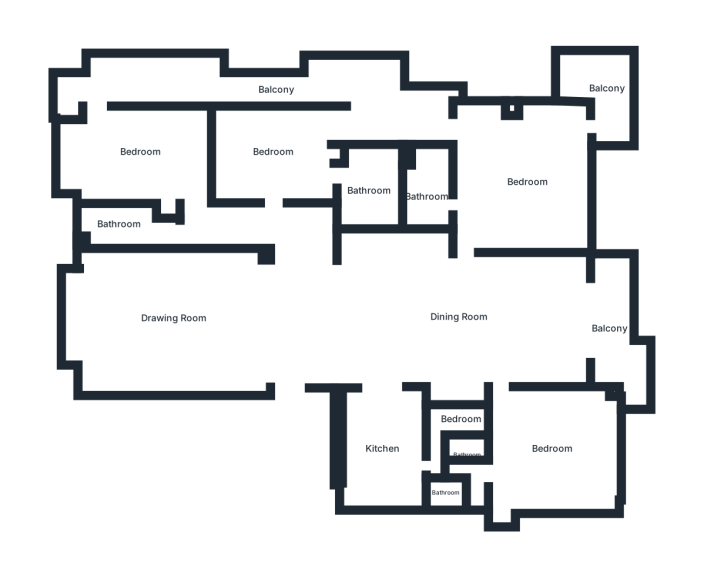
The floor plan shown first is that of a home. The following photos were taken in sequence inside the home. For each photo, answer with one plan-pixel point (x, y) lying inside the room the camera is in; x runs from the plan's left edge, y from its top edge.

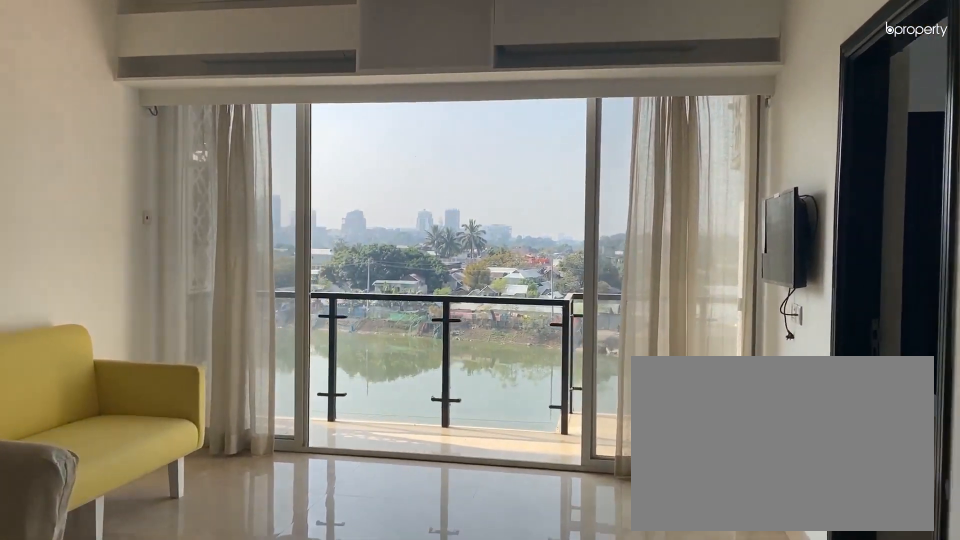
(456, 317)
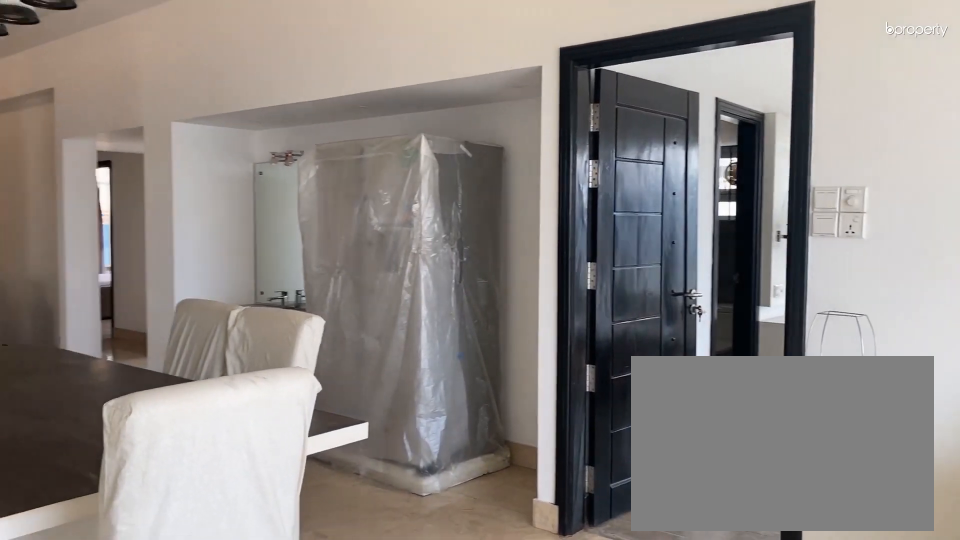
(456, 317)
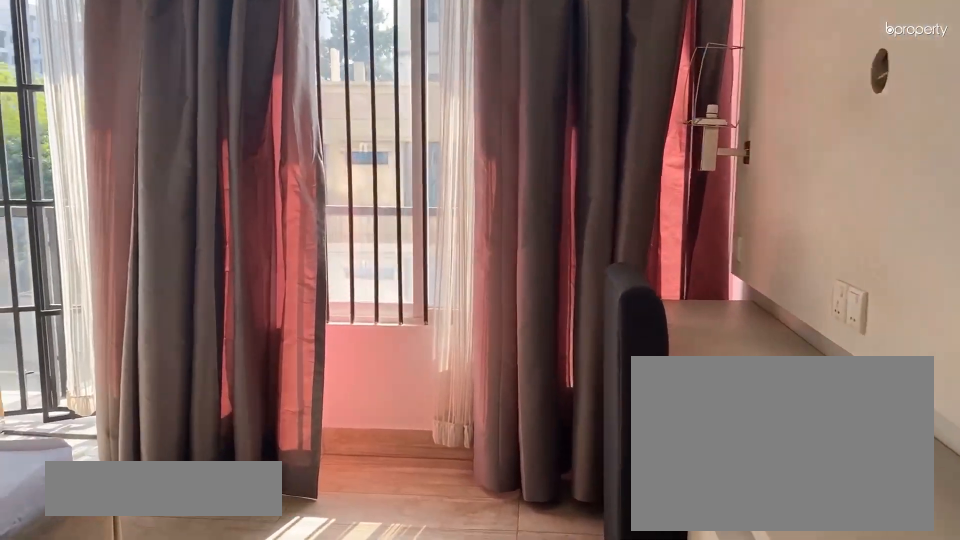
(140, 154)
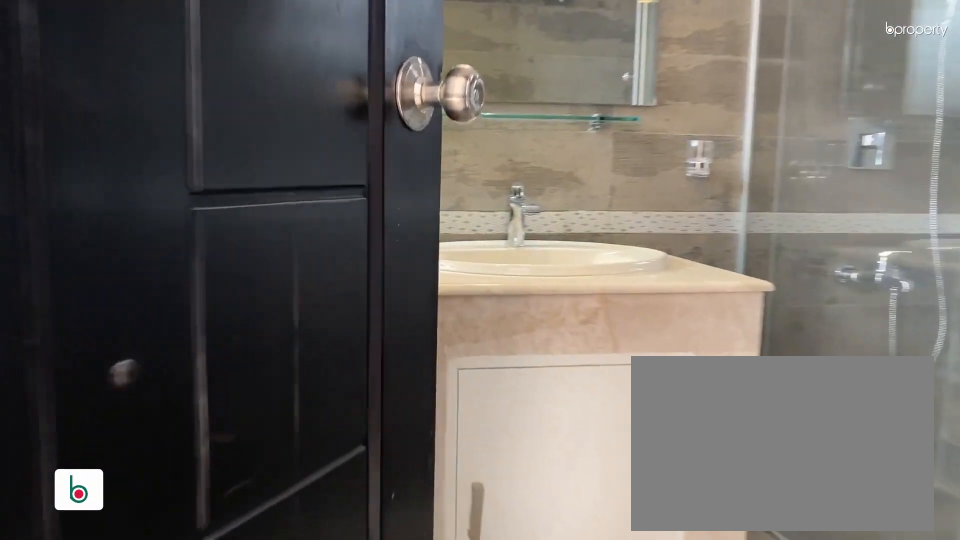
(367, 191)
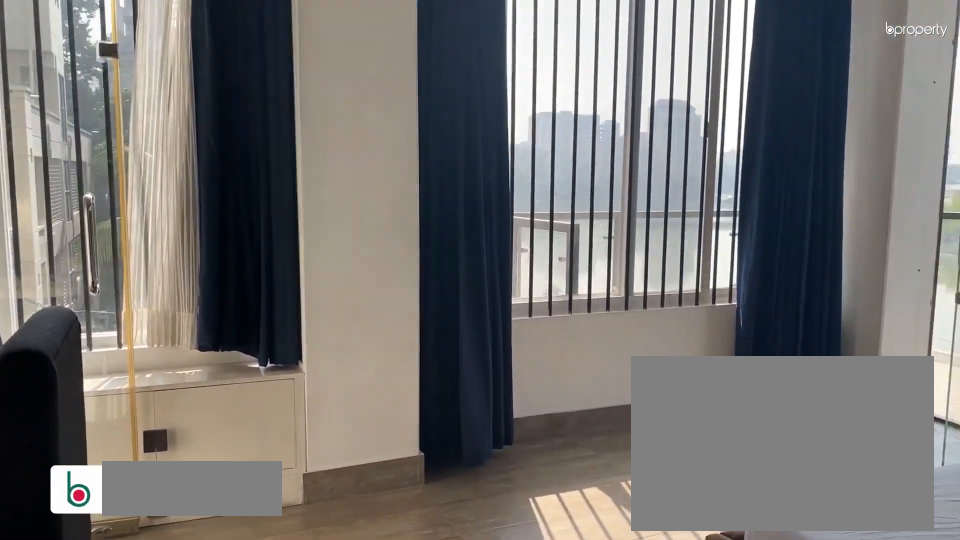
(518, 184)
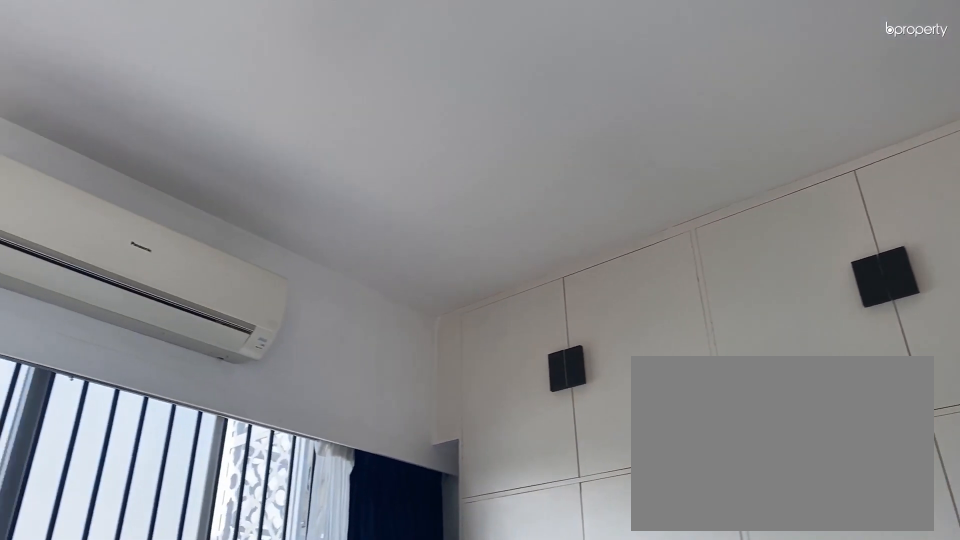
(518, 184)
